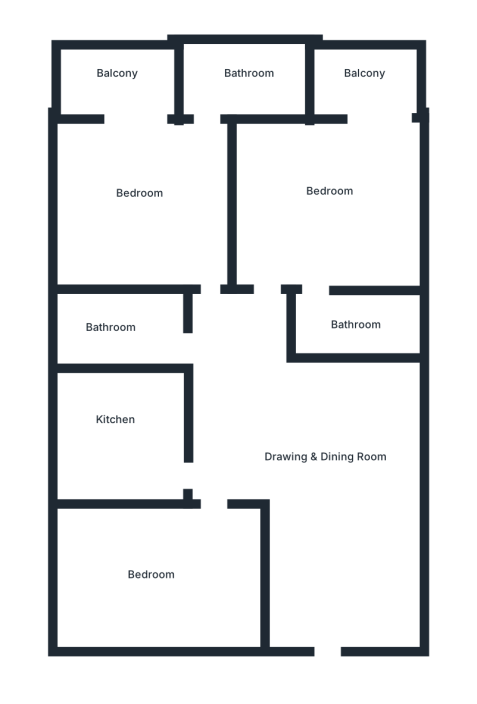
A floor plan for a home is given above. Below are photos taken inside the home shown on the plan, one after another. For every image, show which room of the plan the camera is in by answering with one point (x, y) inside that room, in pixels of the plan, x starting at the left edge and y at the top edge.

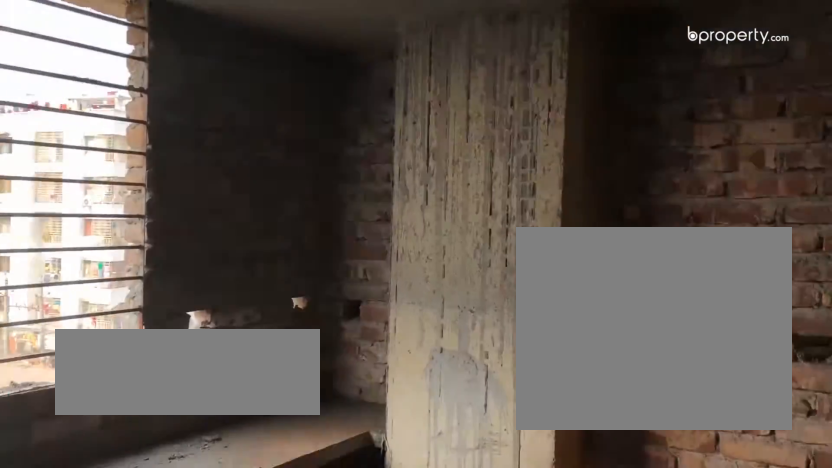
(117, 425)
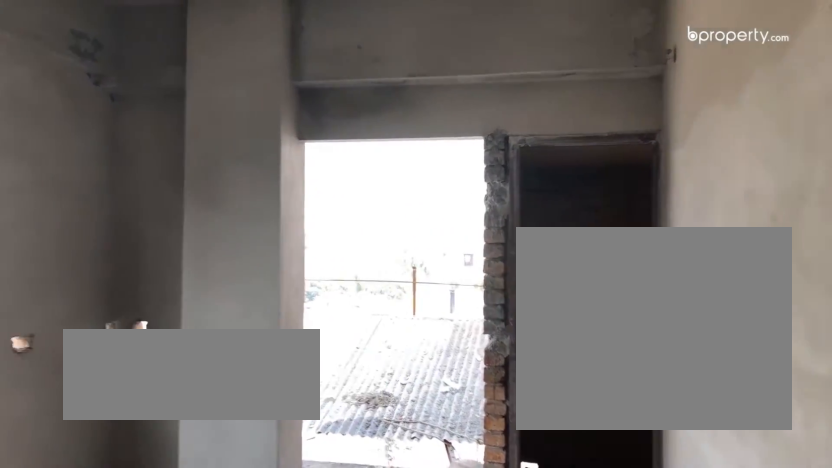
(142, 196)
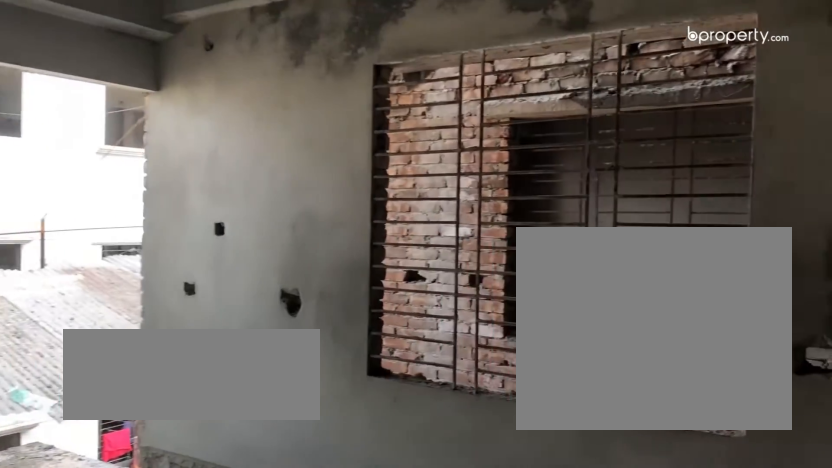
(335, 190)
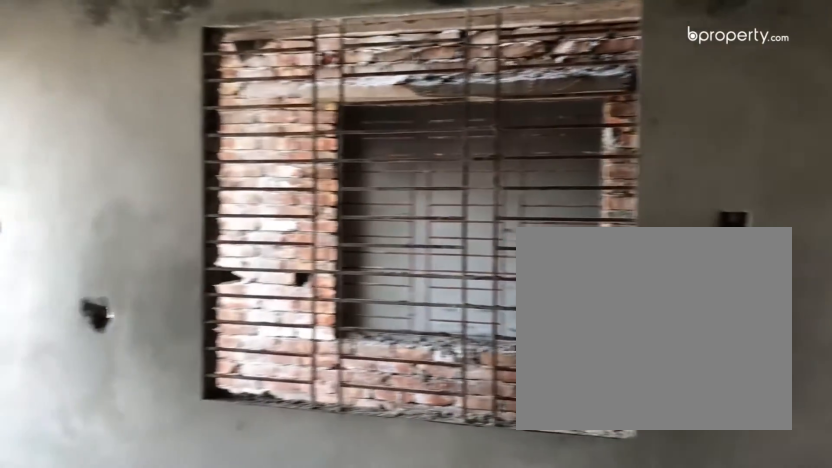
(335, 190)
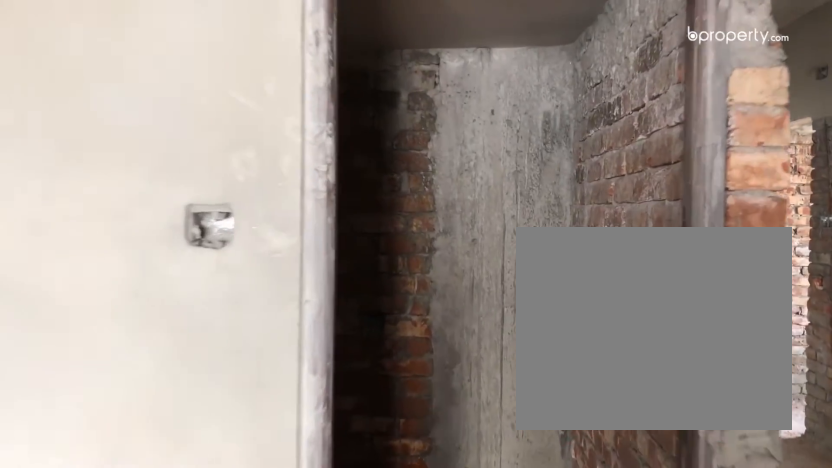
(358, 321)
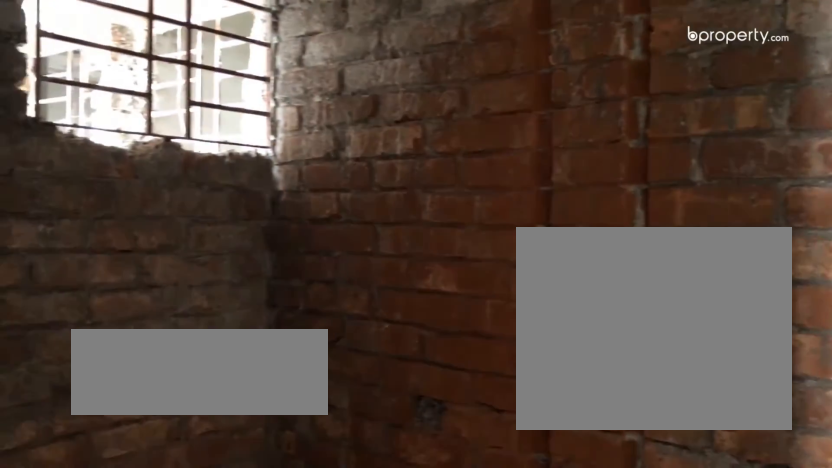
(358, 321)
